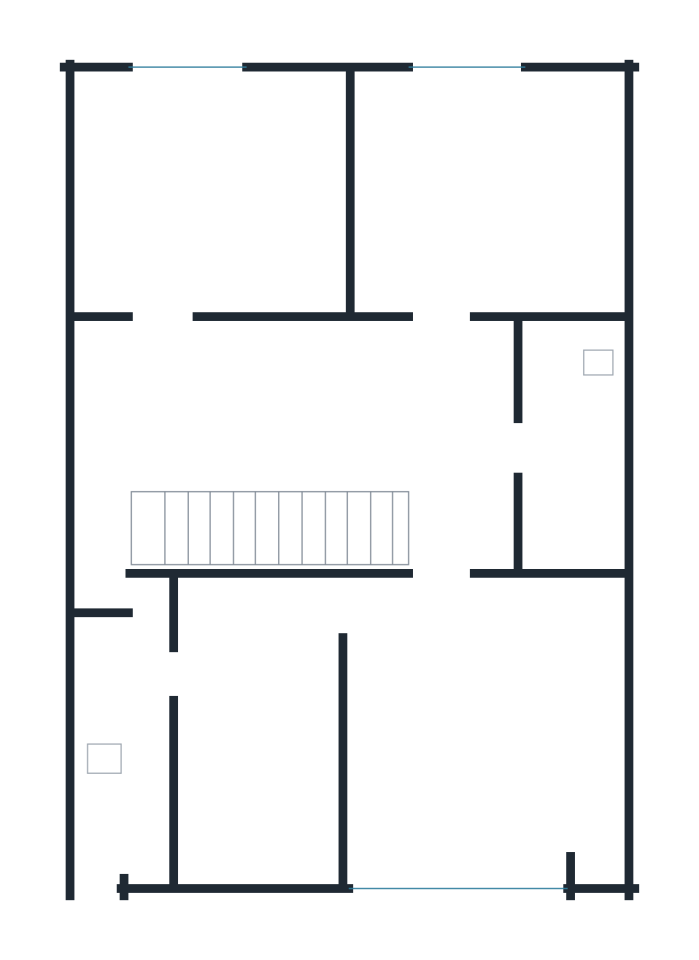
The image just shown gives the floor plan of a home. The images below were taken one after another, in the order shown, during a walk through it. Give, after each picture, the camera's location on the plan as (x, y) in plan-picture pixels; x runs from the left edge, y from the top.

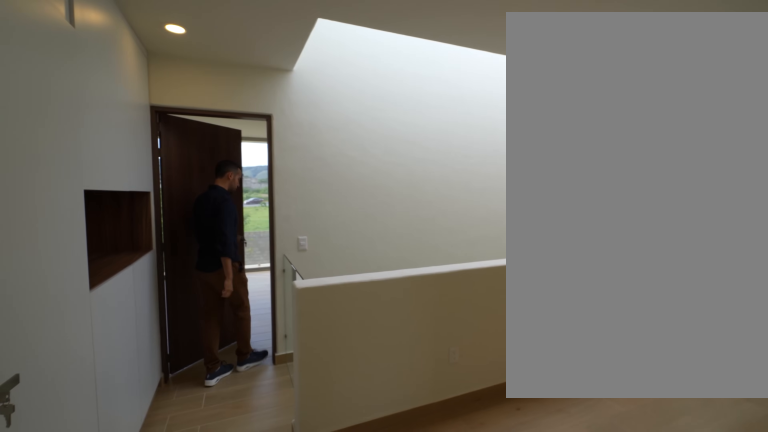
(437, 404)
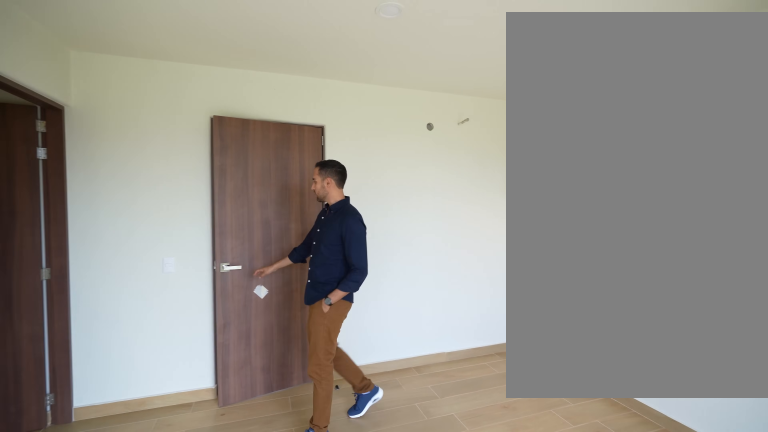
(377, 852)
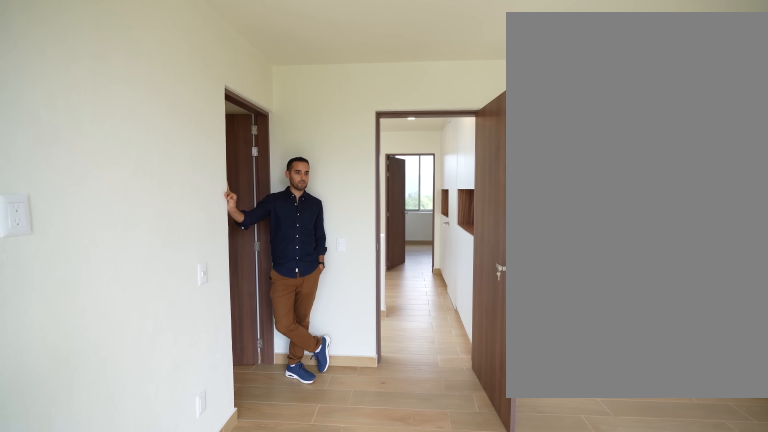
(432, 861)
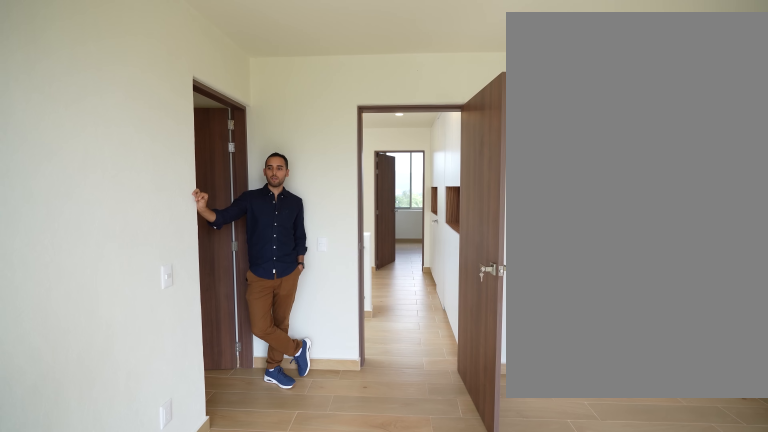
(432, 861)
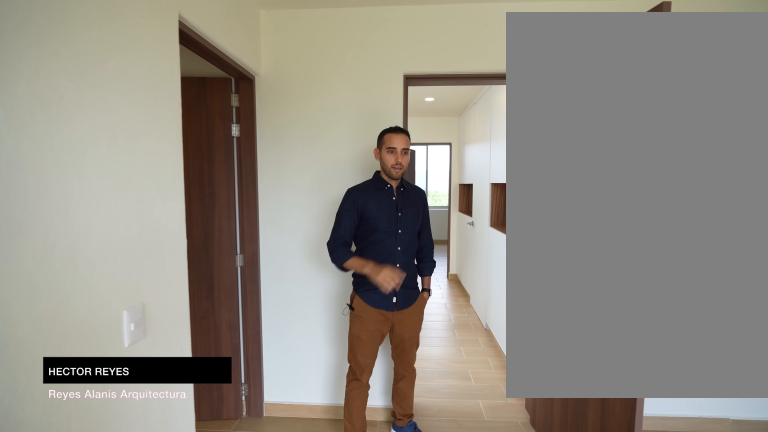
(458, 830)
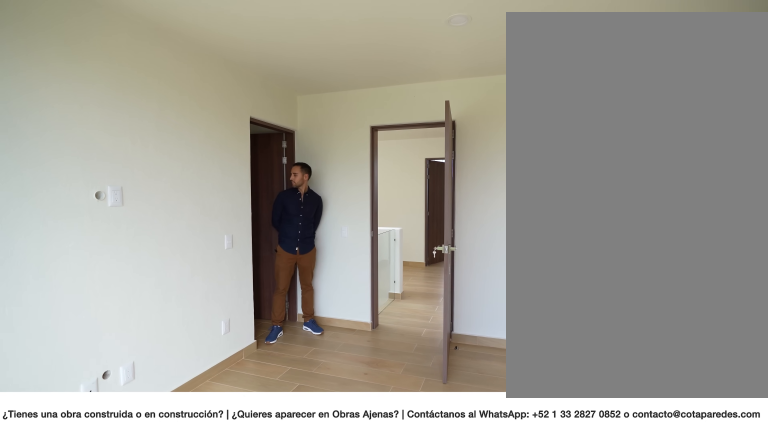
(528, 841)
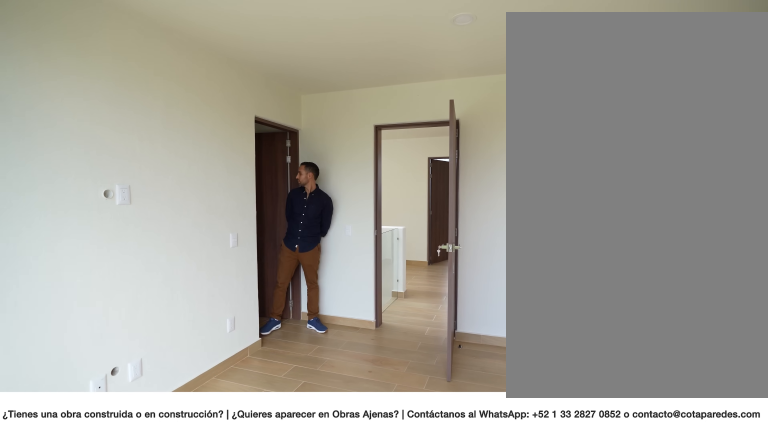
(528, 841)
